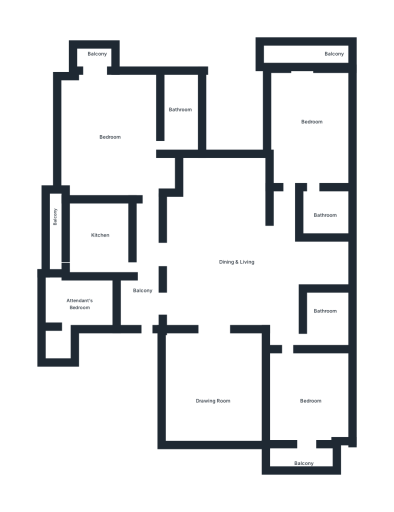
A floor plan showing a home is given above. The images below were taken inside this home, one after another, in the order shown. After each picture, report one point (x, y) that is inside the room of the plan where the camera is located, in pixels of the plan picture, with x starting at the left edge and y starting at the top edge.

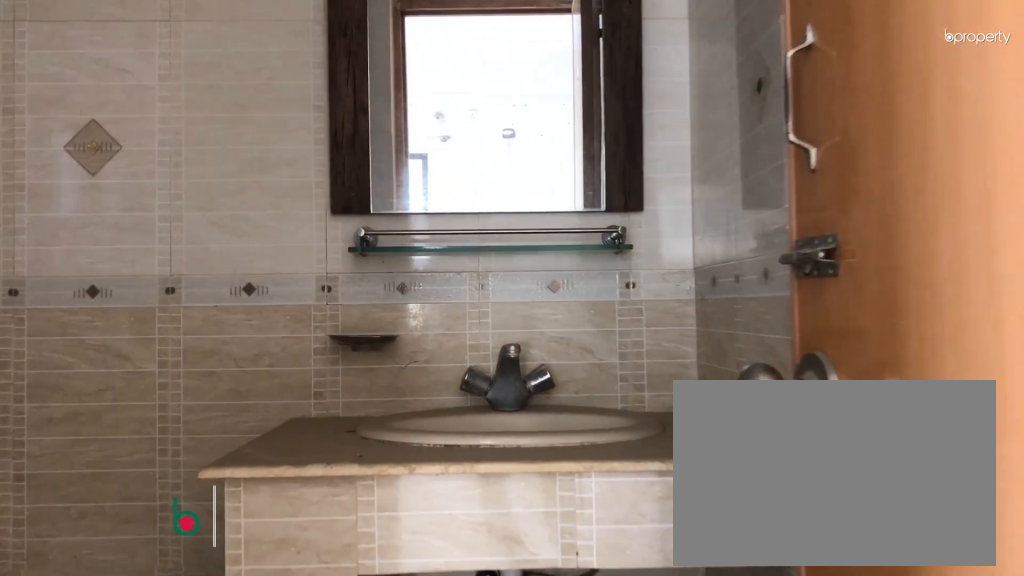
(179, 110)
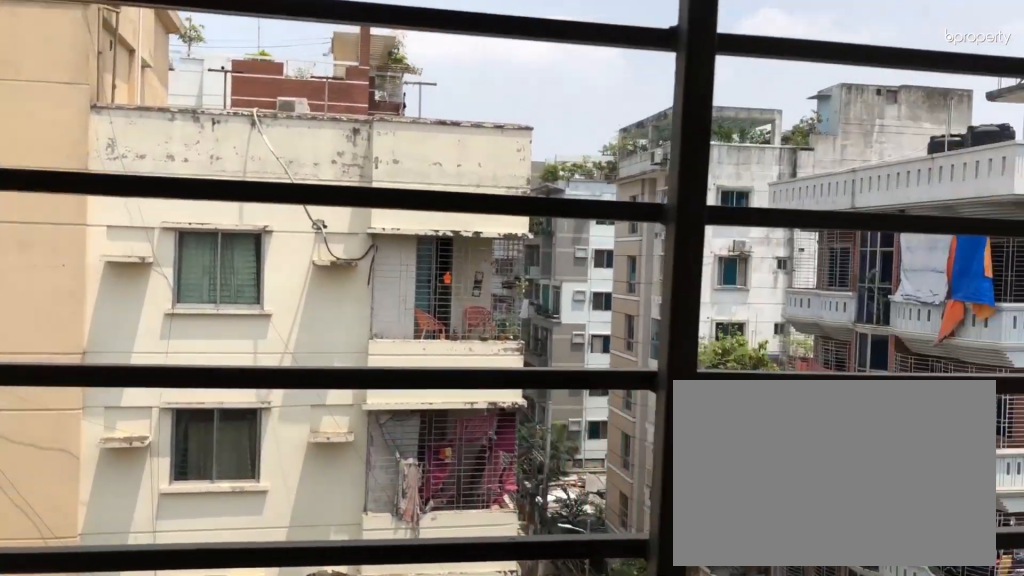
(93, 60)
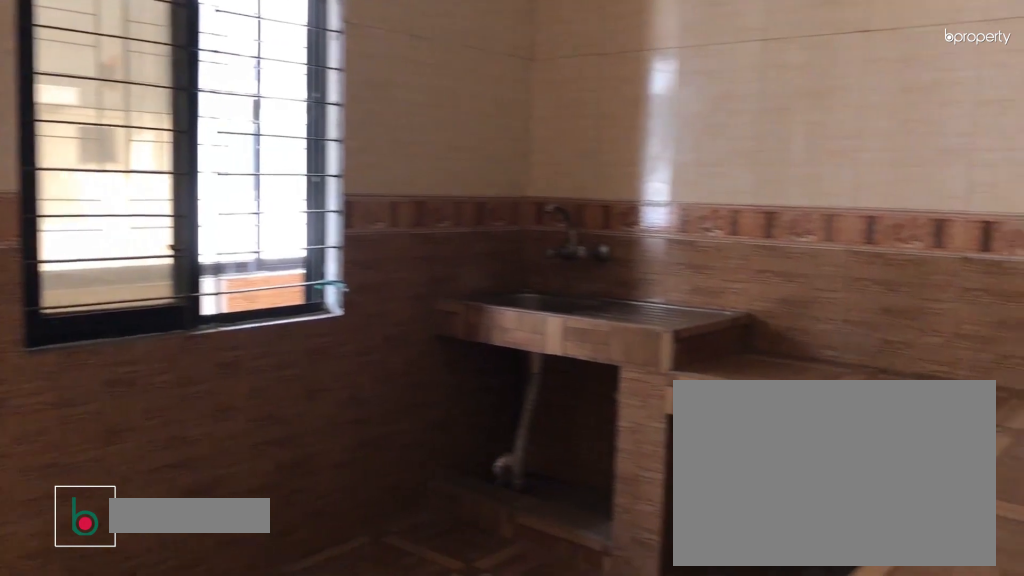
(100, 241)
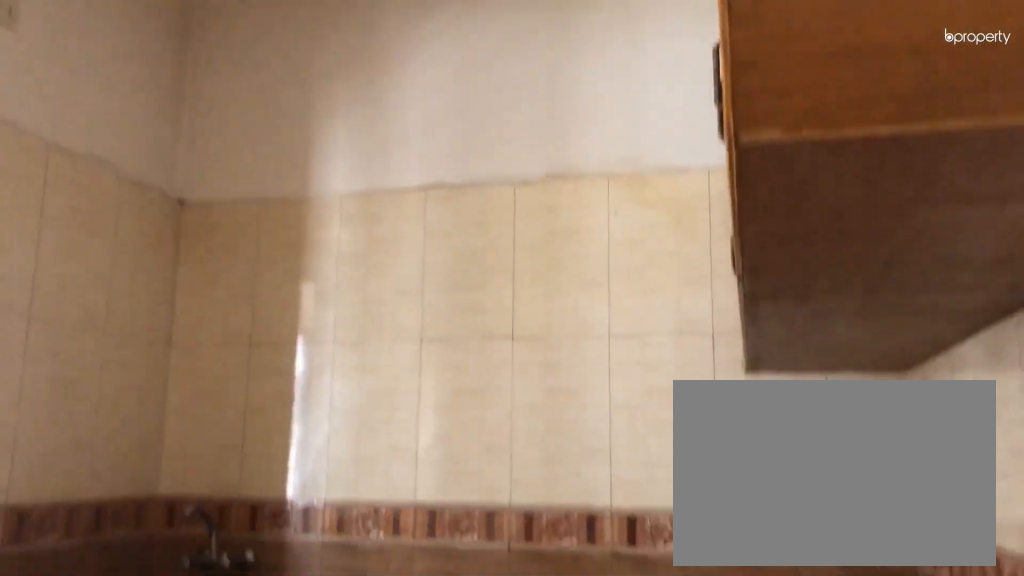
(99, 241)
